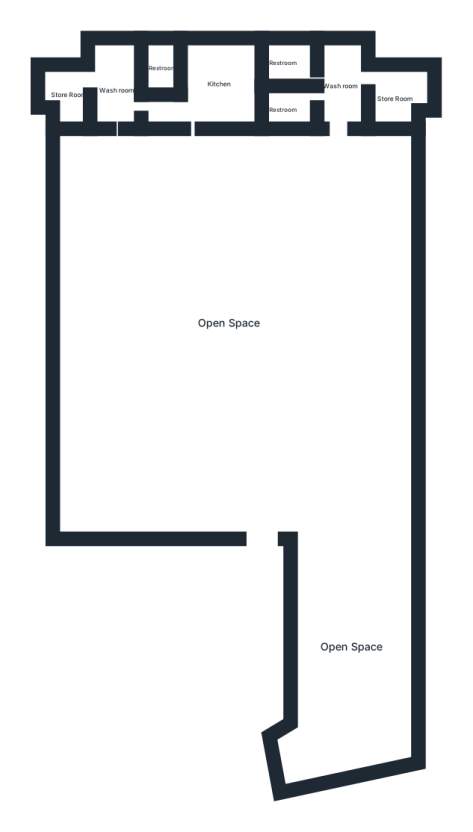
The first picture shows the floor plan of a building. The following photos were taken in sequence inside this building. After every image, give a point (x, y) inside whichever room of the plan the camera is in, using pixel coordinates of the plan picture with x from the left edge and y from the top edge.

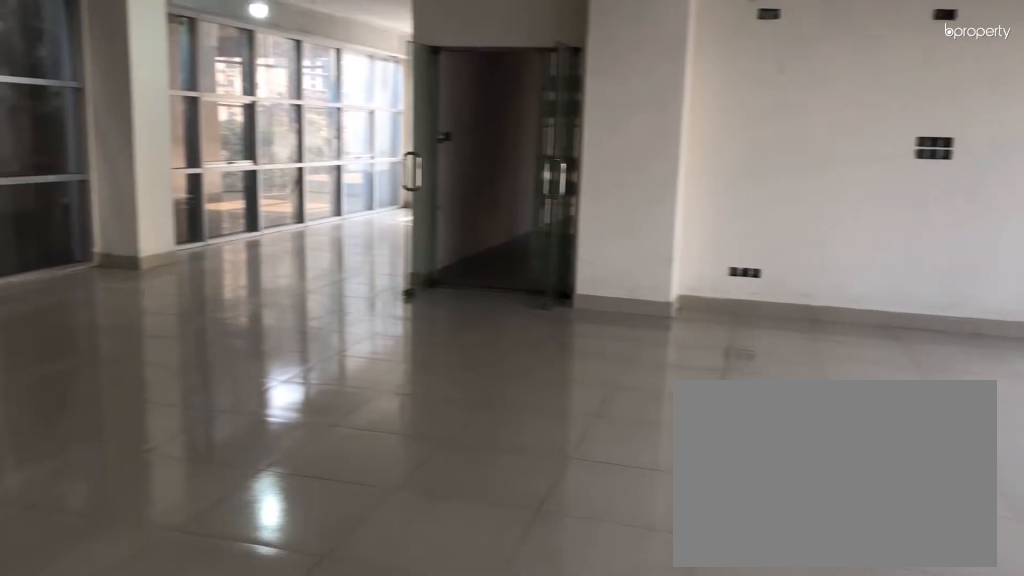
(226, 321)
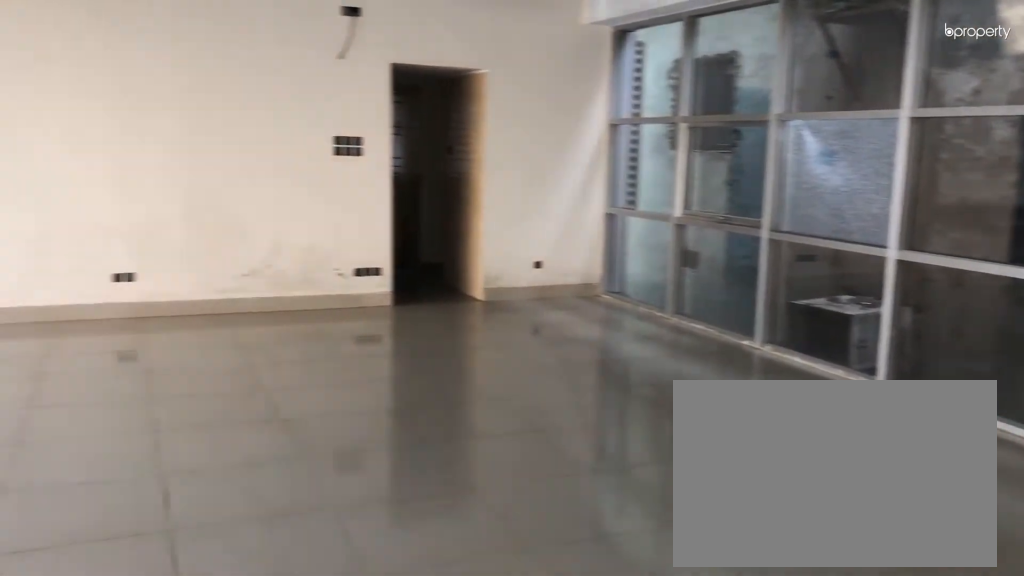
(226, 321)
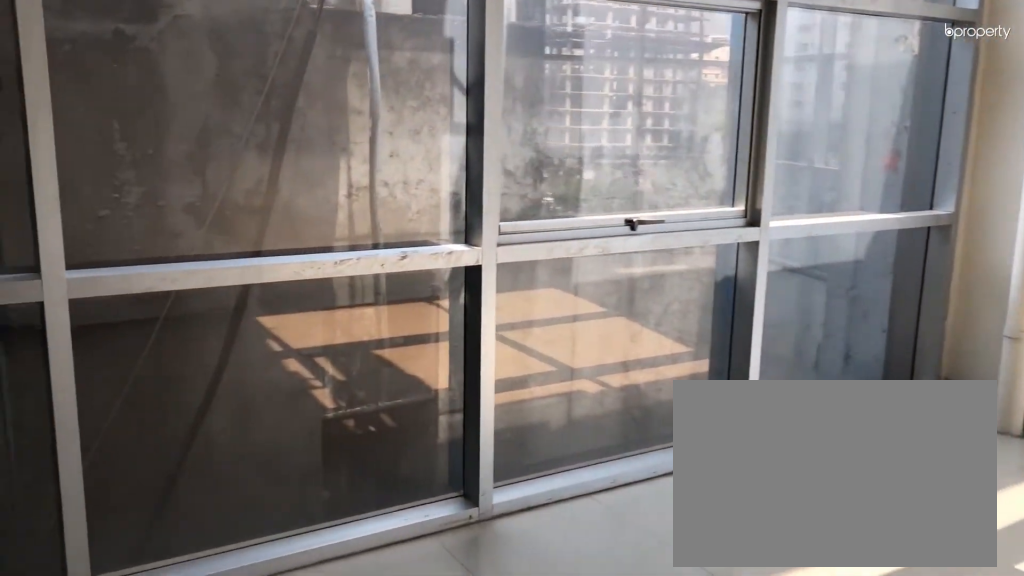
(354, 654)
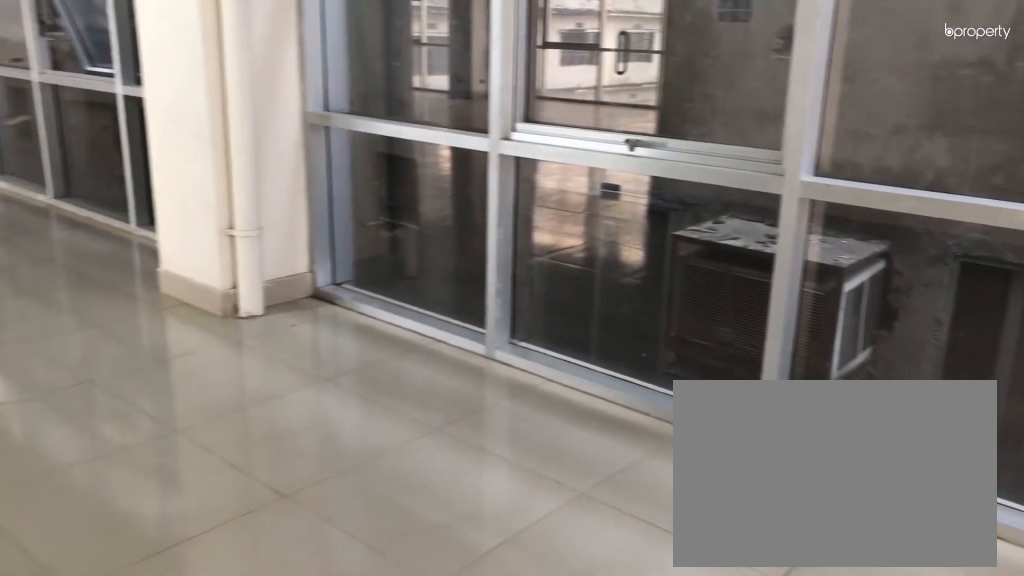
(354, 654)
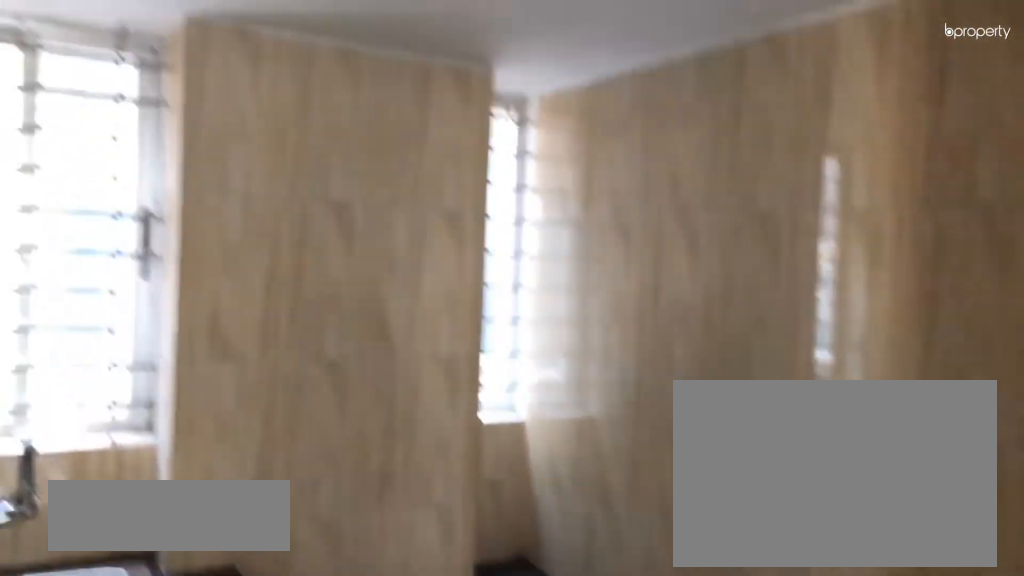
(221, 83)
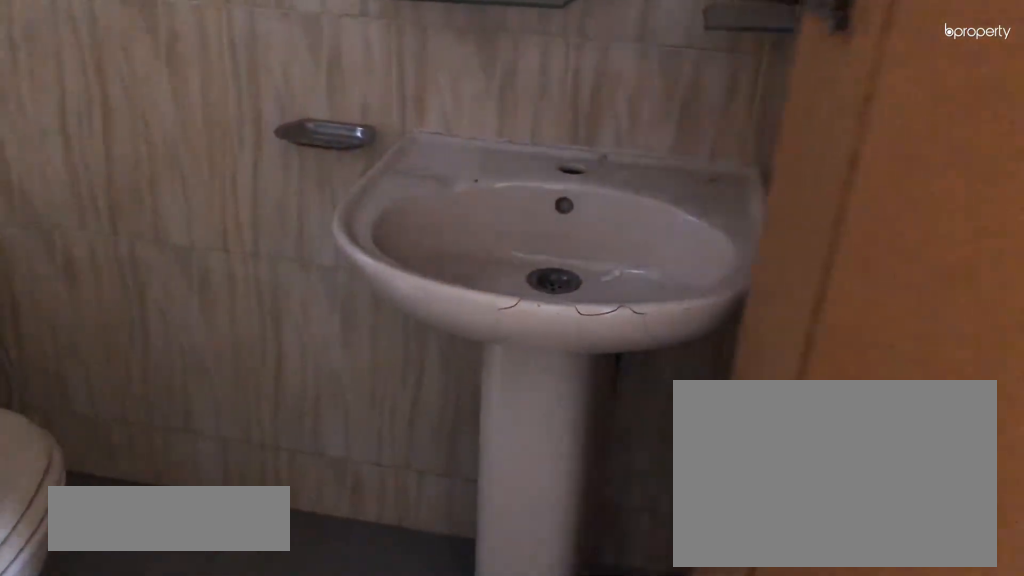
(164, 69)
